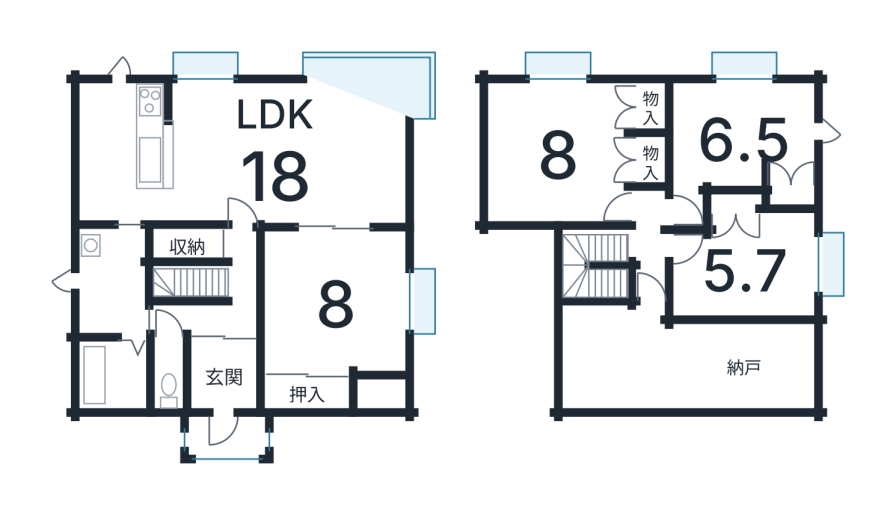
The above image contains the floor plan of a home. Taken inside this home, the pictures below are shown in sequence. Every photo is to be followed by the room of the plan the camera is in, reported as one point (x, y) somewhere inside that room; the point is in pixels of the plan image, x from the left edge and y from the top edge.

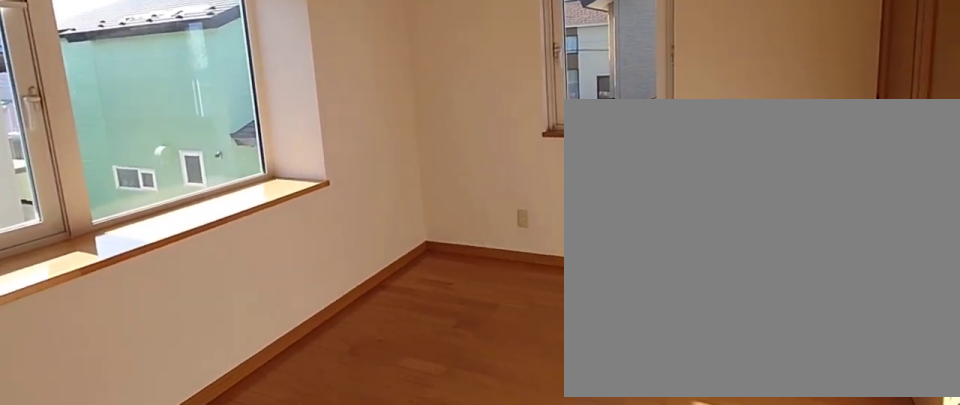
(740, 138)
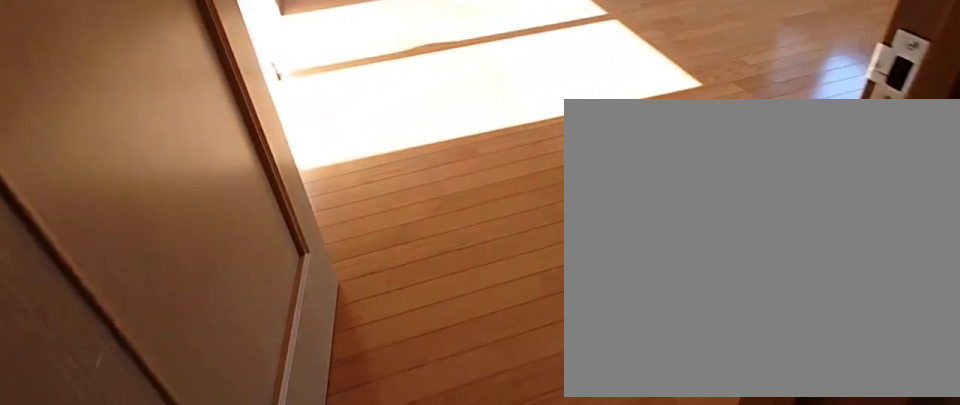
(555, 160)
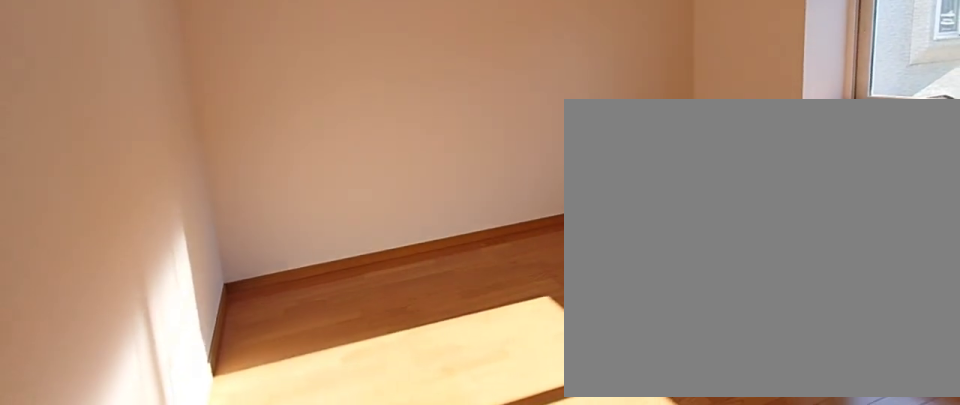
(555, 160)
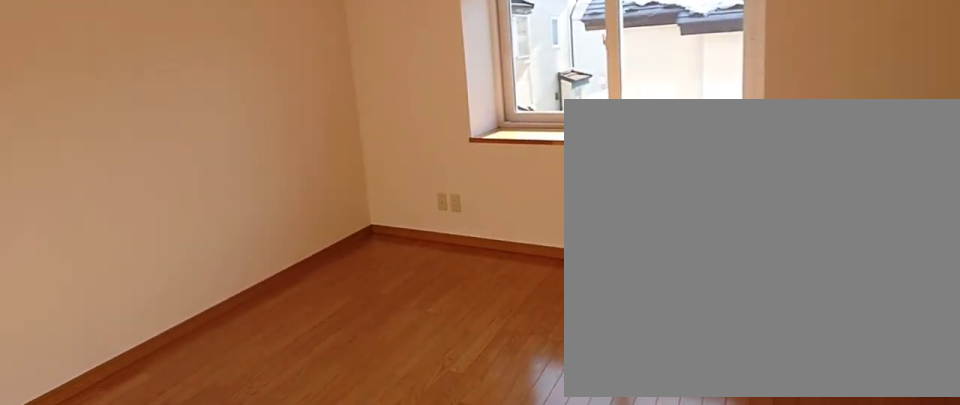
(555, 160)
